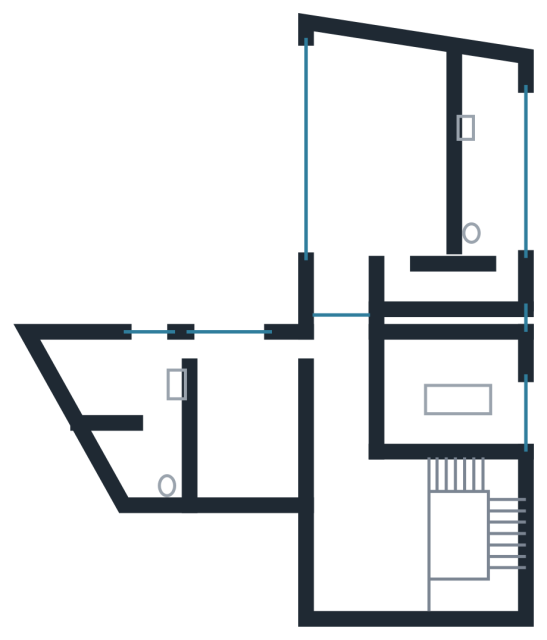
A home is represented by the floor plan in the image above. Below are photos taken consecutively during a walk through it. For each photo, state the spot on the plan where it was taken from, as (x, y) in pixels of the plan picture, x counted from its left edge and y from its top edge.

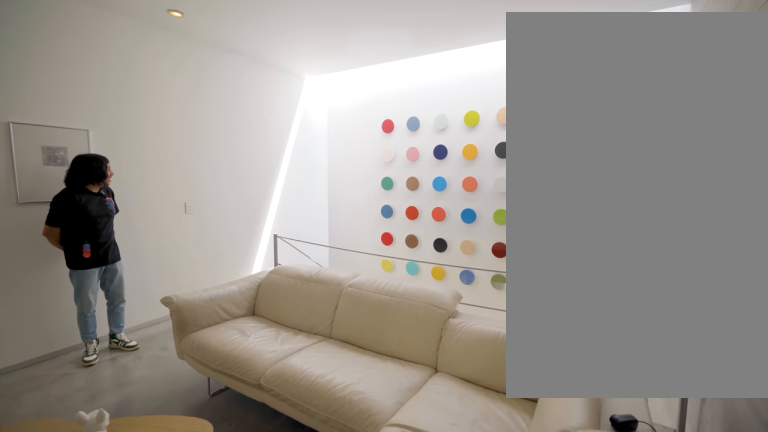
(357, 540)
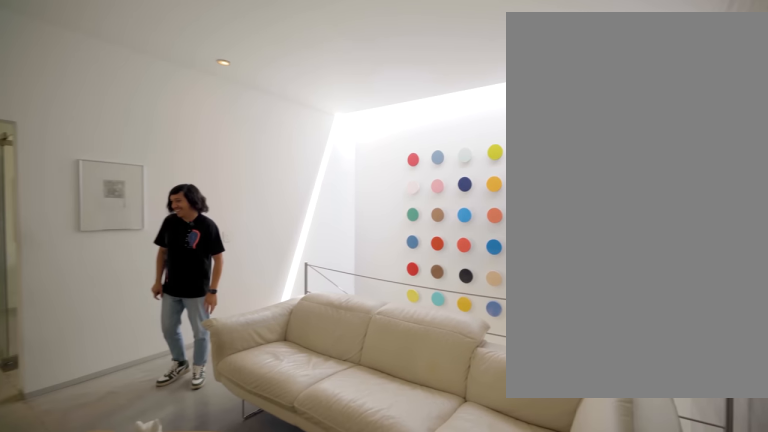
(356, 540)
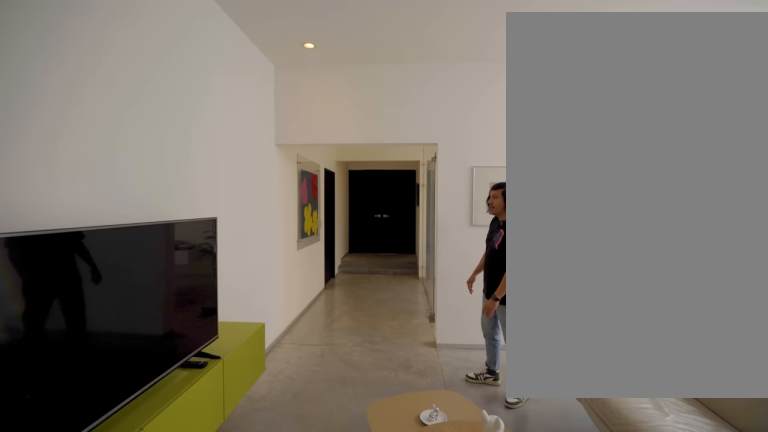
(355, 541)
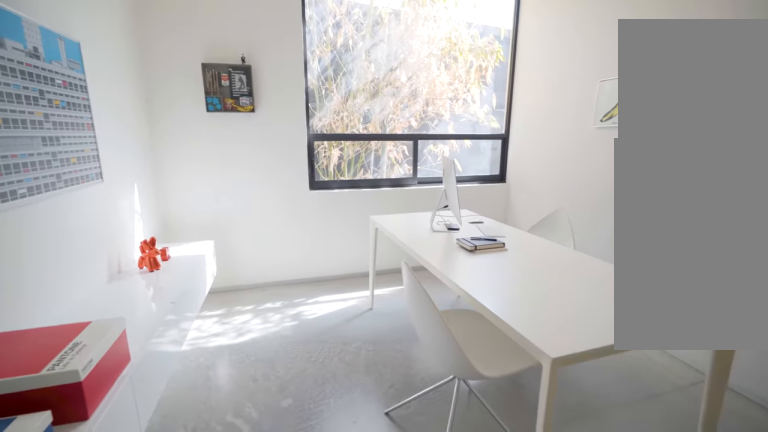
(407, 397)
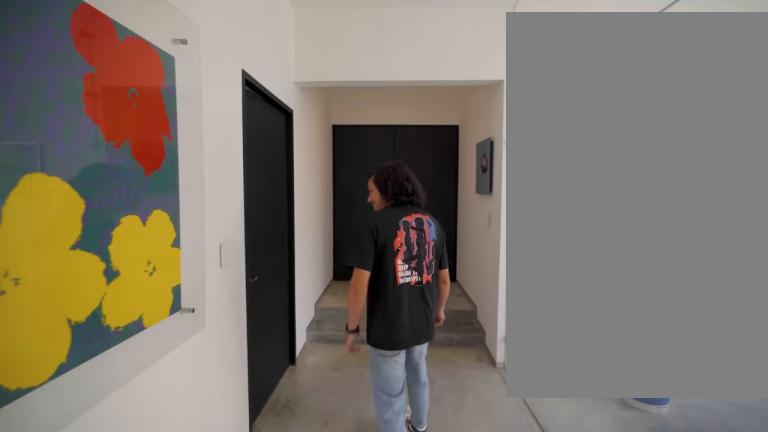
(342, 432)
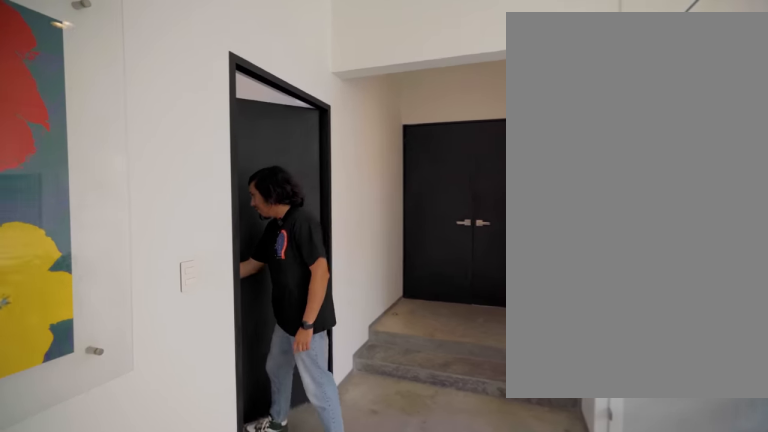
(343, 432)
